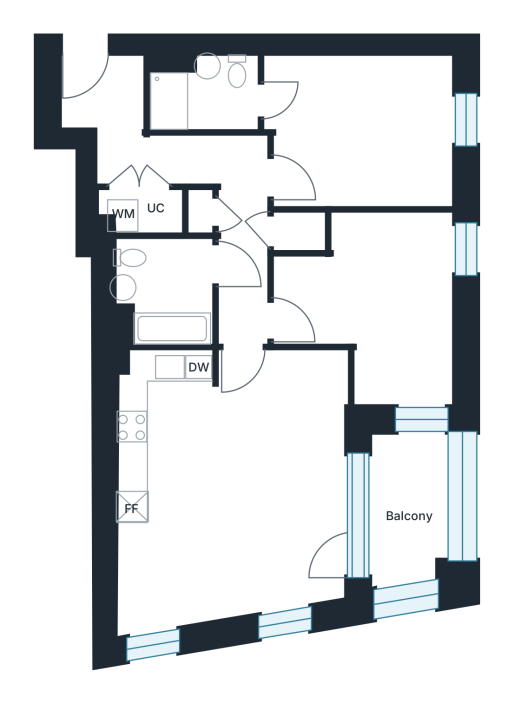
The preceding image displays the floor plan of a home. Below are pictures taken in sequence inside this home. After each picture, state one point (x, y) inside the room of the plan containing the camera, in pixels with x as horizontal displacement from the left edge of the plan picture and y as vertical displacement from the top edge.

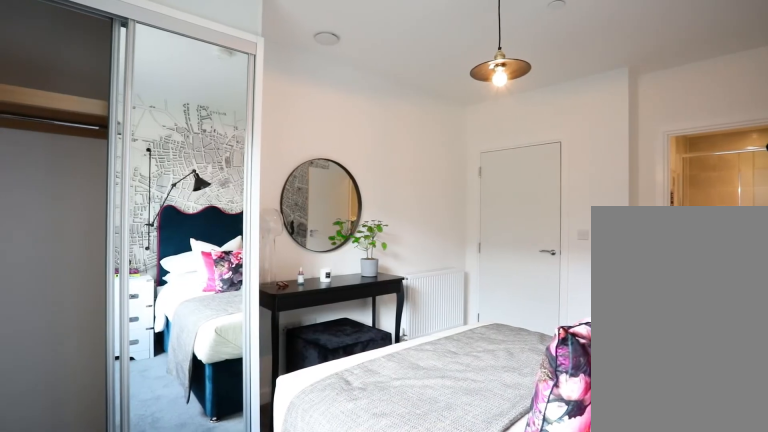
(361, 129)
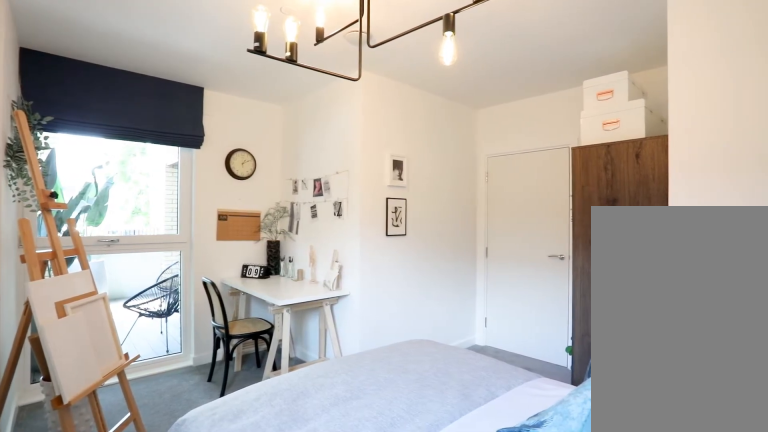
(378, 305)
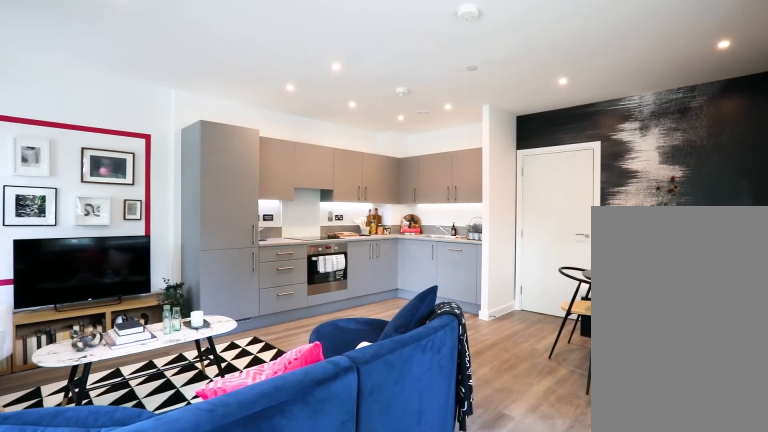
(228, 488)
